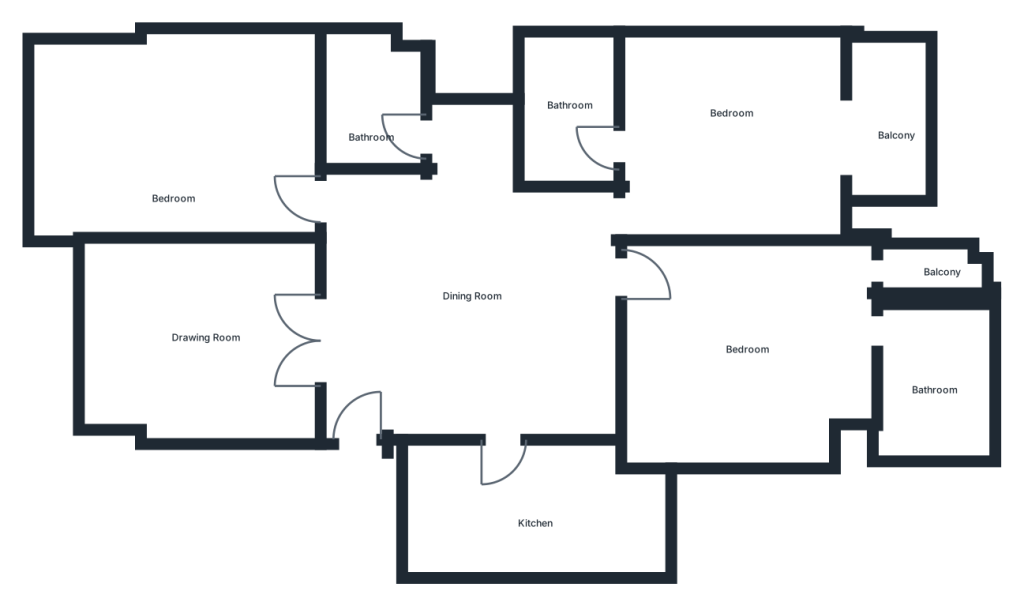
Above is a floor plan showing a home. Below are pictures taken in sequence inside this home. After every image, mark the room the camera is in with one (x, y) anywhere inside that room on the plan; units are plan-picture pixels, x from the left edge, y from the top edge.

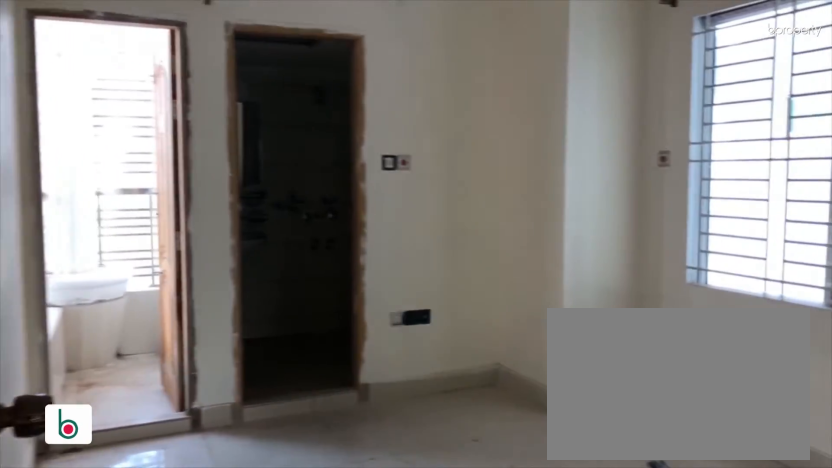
(764, 359)
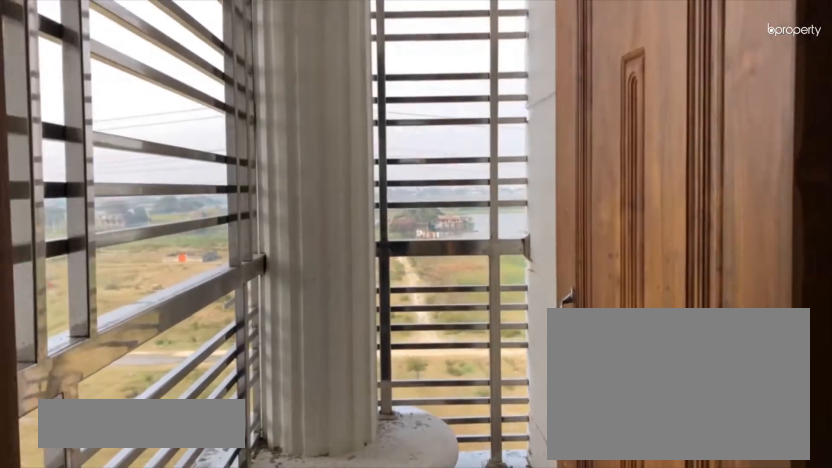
(942, 268)
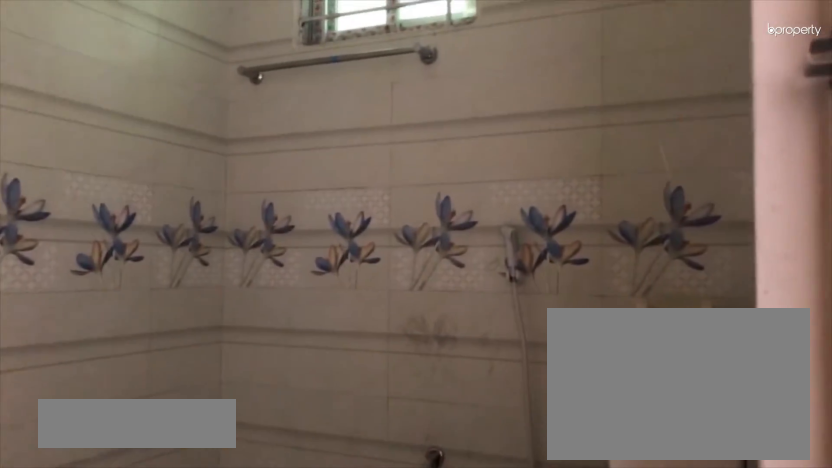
(949, 393)
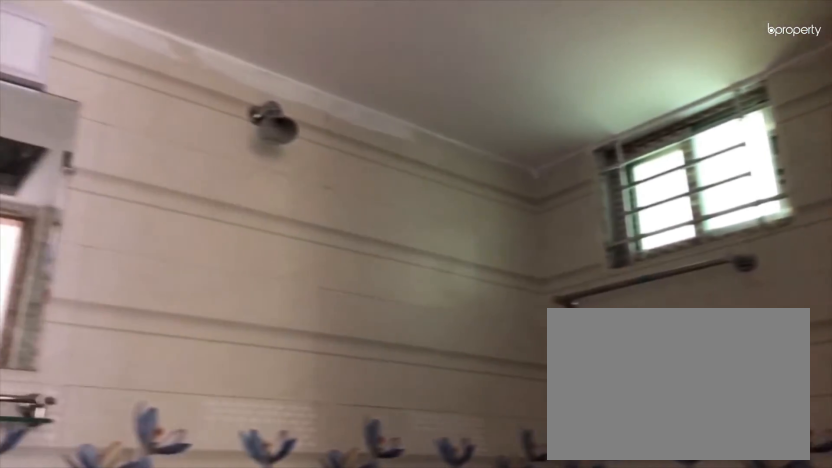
(949, 393)
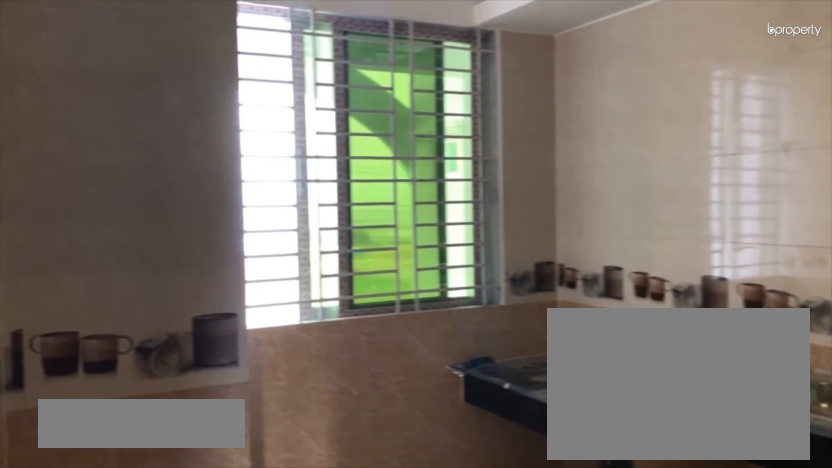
(513, 501)
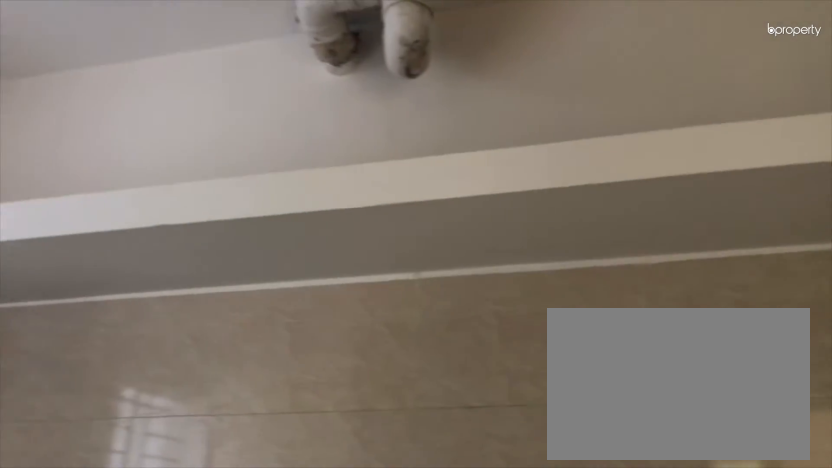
(513, 501)
